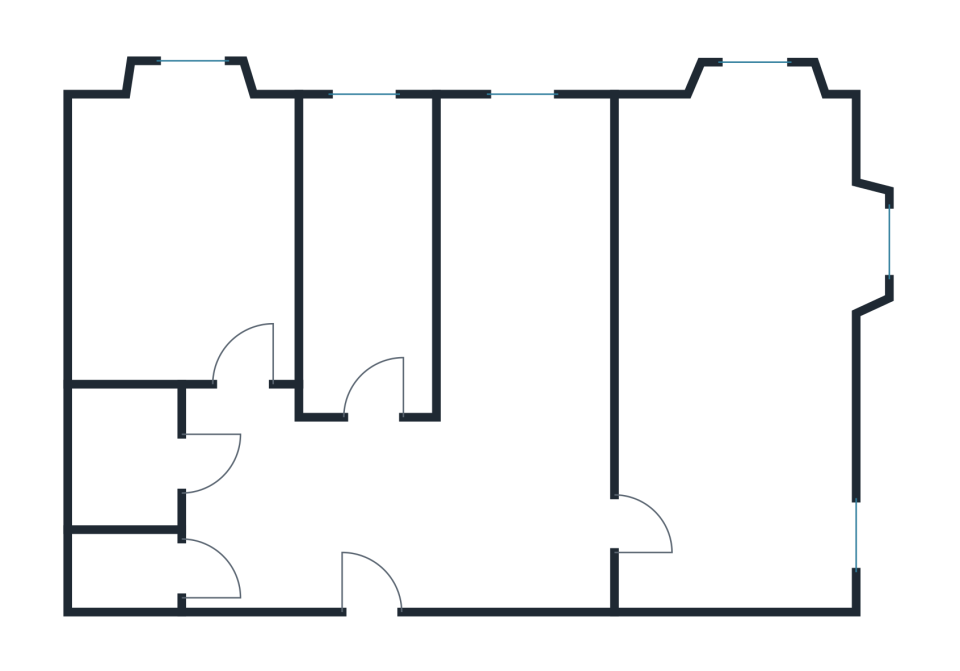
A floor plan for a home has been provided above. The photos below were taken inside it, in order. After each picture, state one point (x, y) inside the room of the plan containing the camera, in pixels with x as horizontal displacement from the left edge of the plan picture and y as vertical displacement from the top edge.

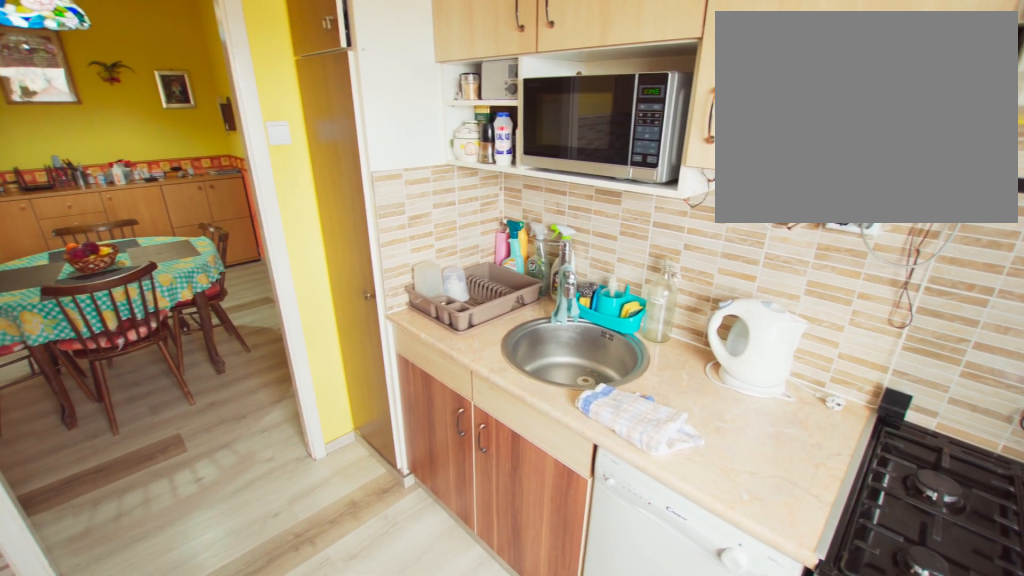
(529, 261)
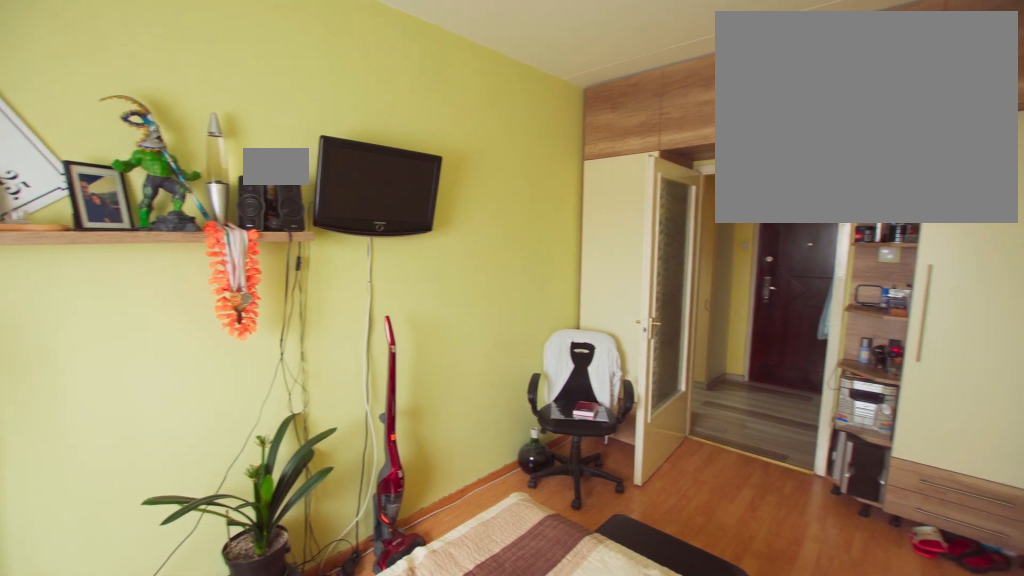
(364, 262)
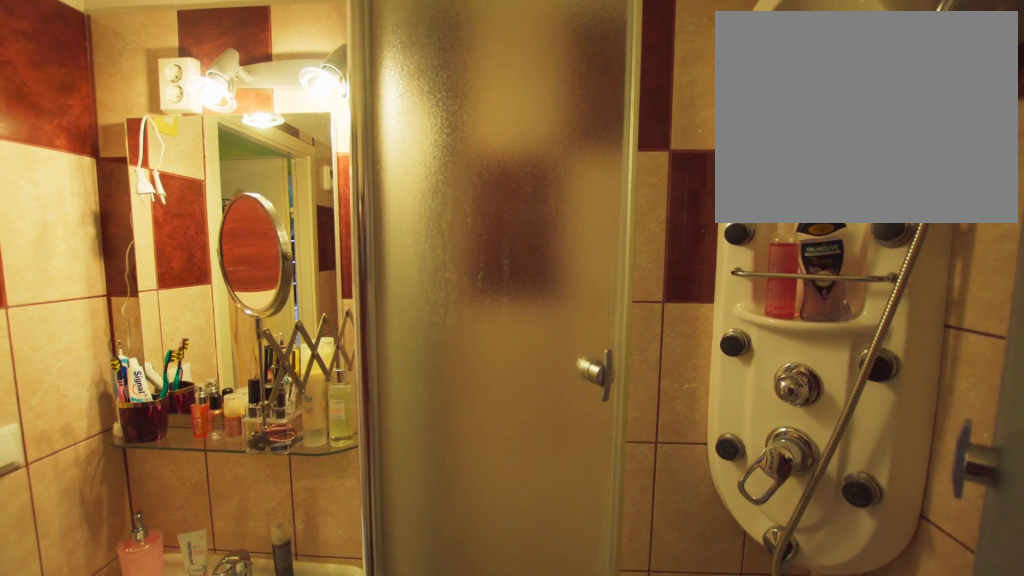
(129, 455)
